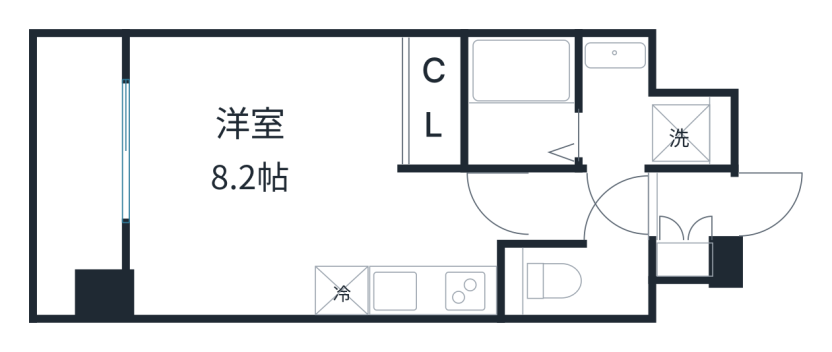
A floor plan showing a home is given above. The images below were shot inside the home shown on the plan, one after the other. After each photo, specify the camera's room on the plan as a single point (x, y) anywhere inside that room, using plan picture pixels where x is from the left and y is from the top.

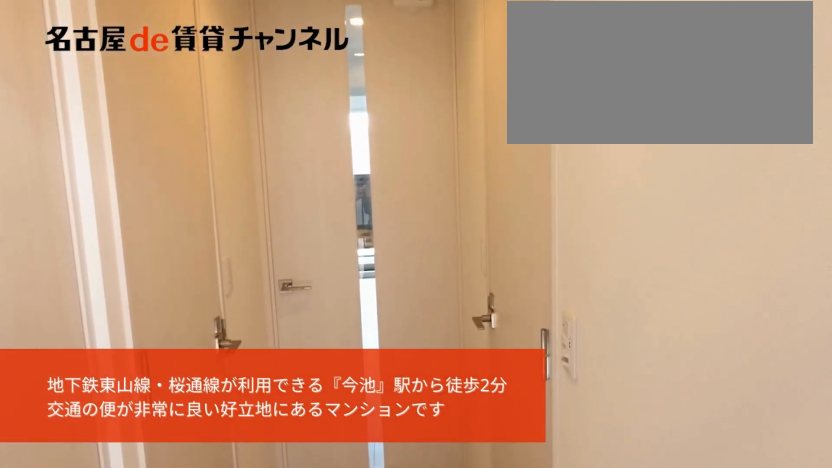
(634, 207)
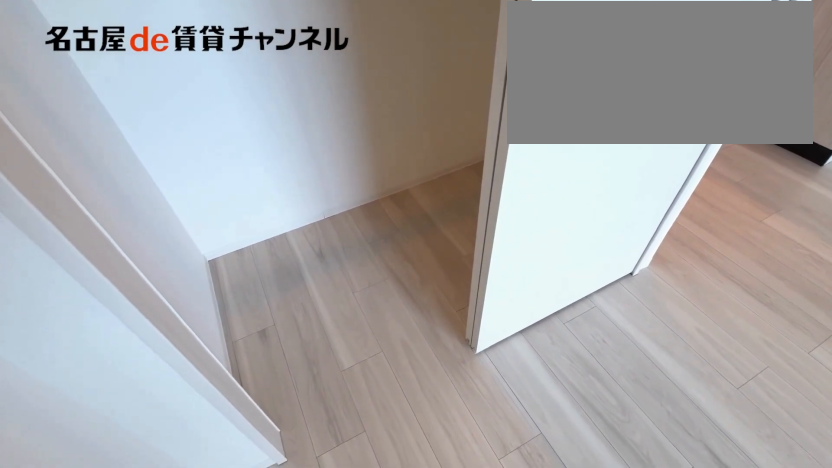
(436, 100)
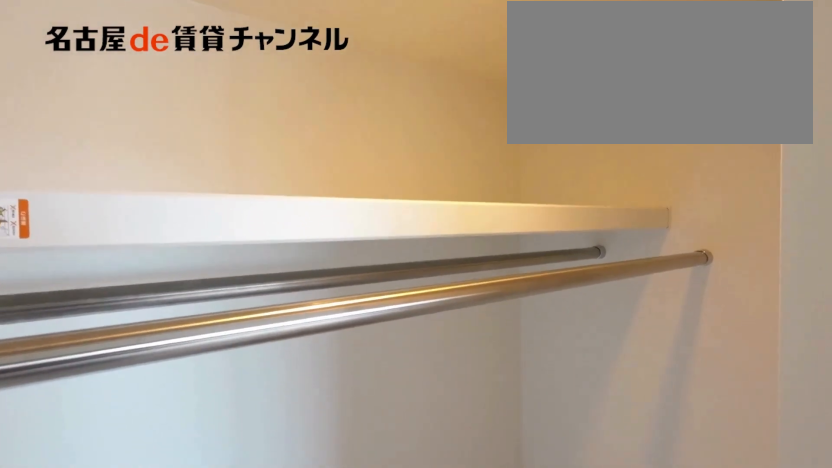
(436, 100)
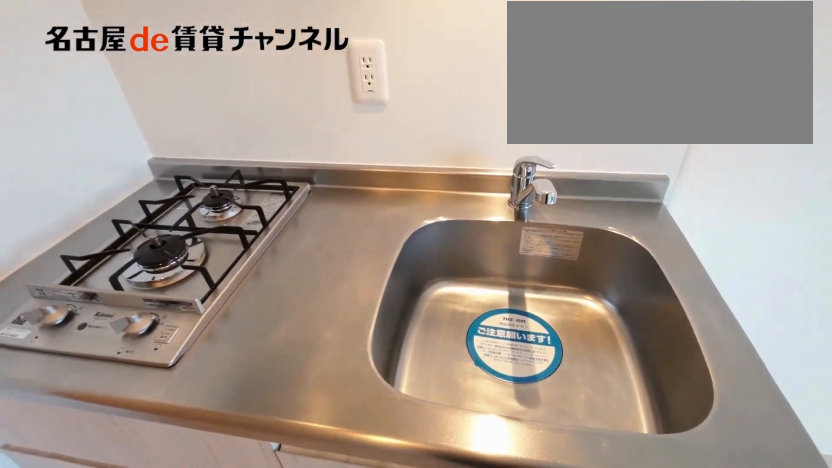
(433, 290)
